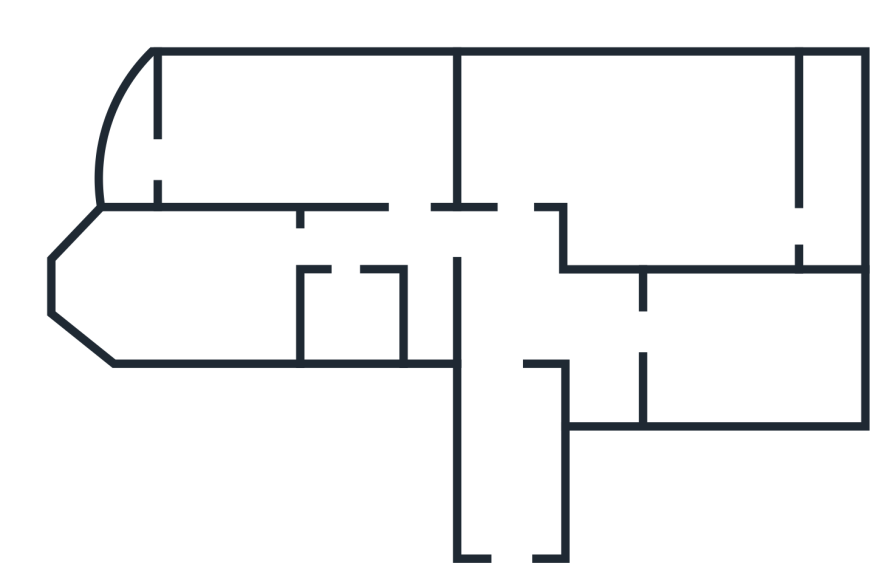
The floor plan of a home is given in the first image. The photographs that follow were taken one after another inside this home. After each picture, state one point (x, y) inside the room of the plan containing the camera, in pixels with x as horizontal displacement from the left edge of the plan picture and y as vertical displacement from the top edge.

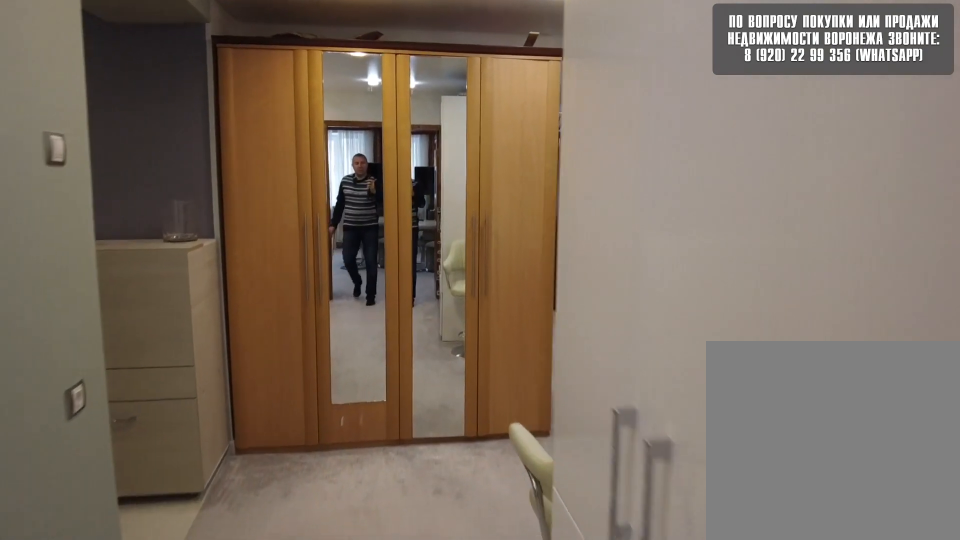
(618, 349)
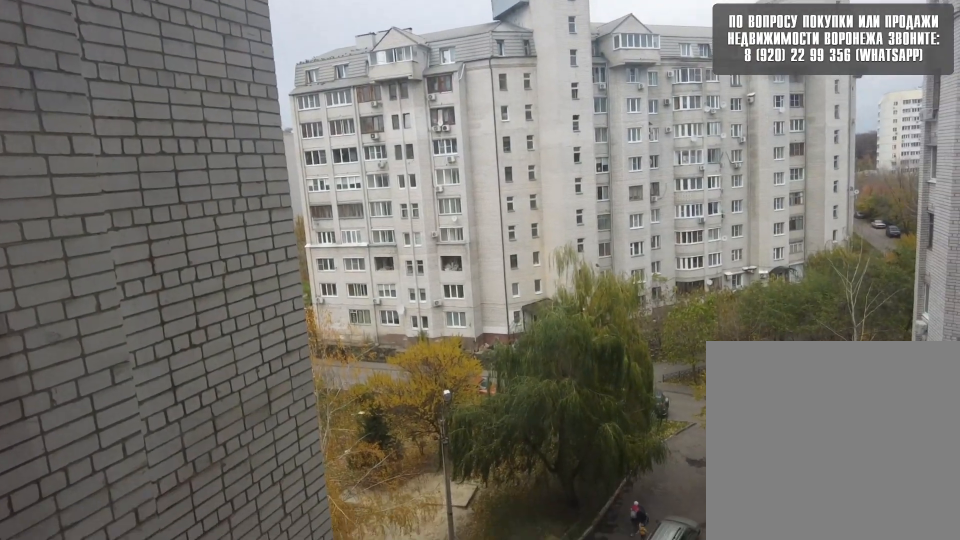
(850, 218)
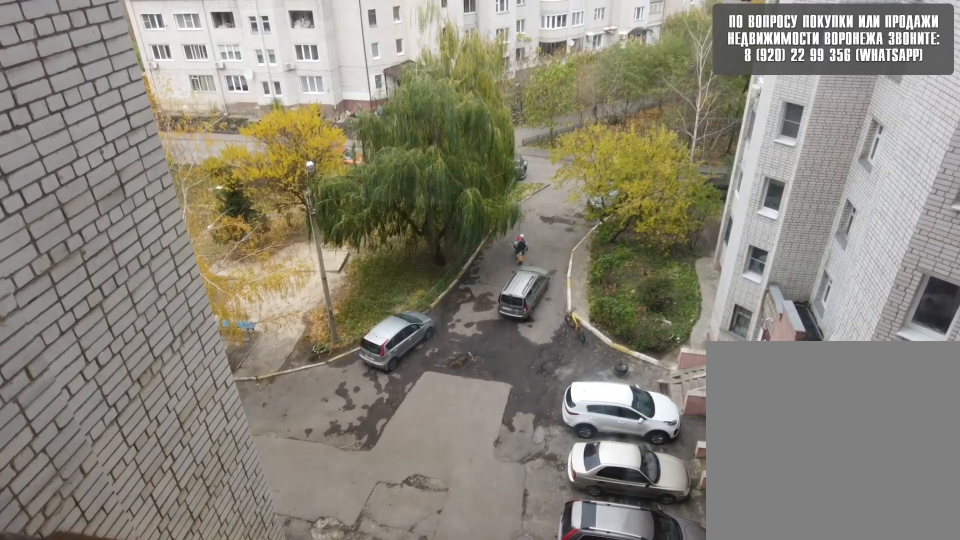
(850, 218)
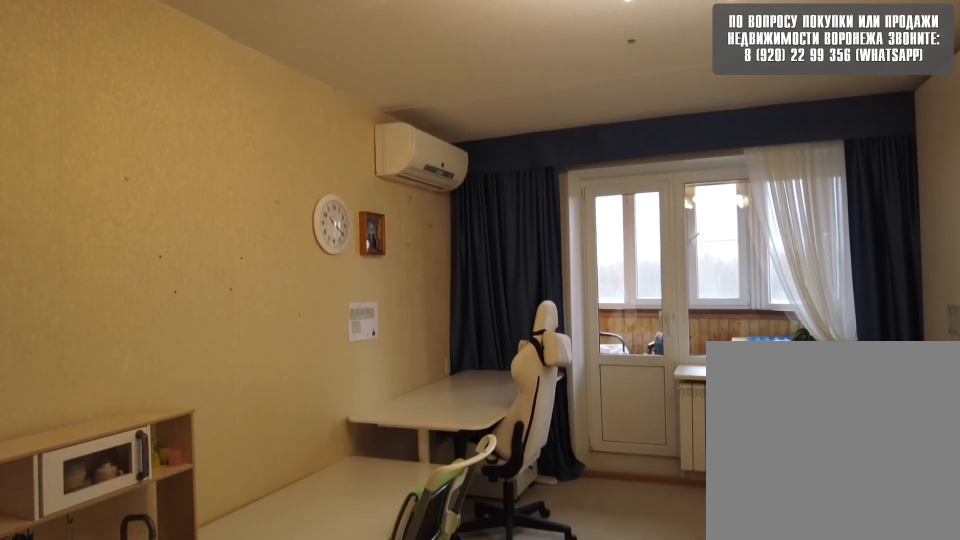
(368, 141)
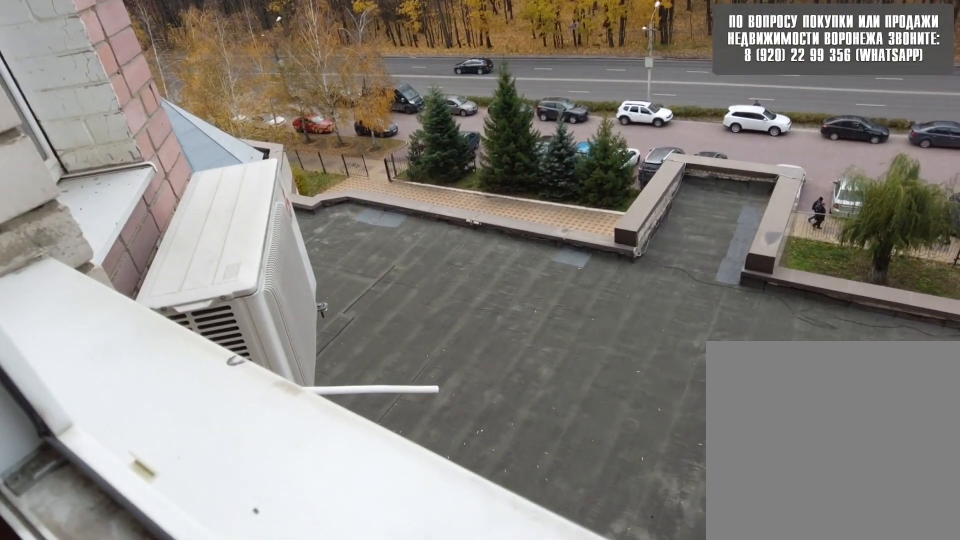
(139, 149)
